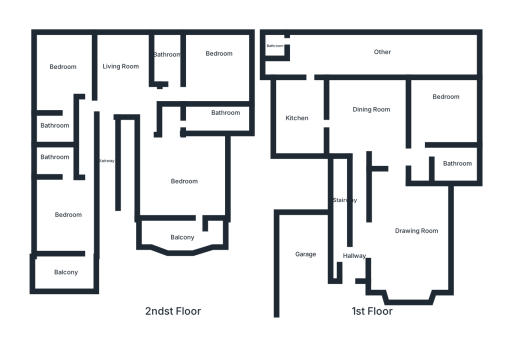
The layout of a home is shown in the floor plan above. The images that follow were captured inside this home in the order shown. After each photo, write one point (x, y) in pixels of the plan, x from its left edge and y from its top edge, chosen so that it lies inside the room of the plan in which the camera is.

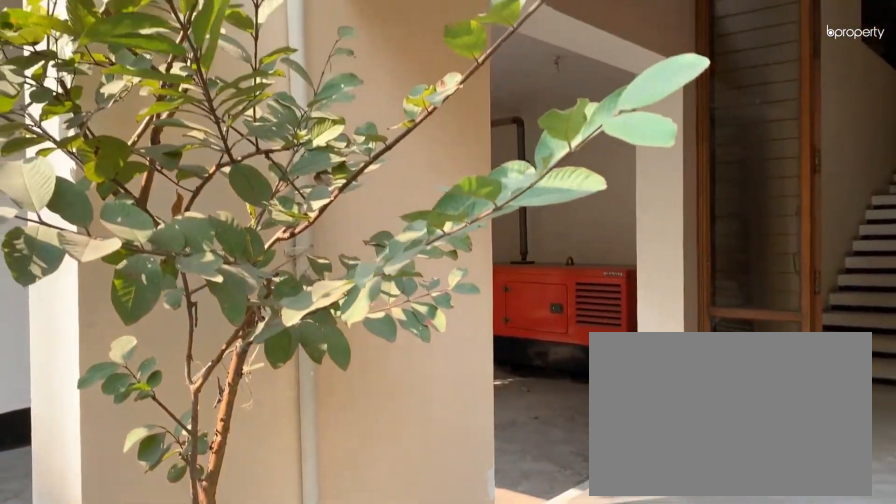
(345, 295)
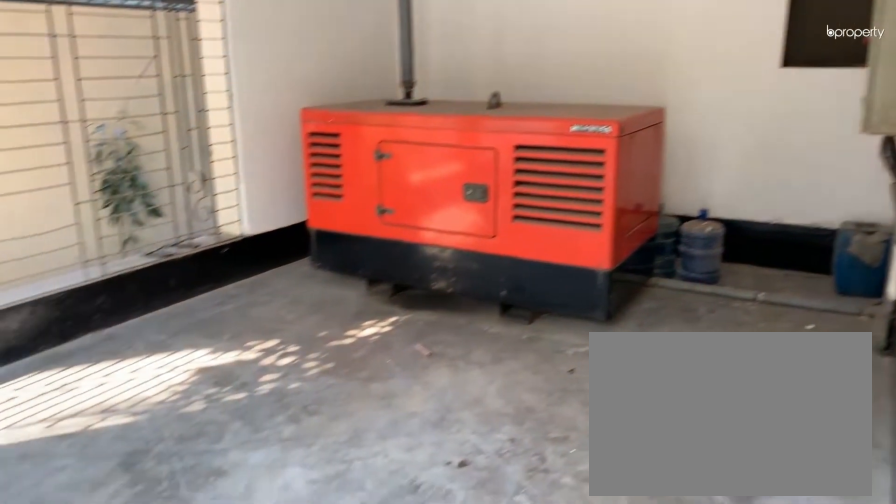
(305, 260)
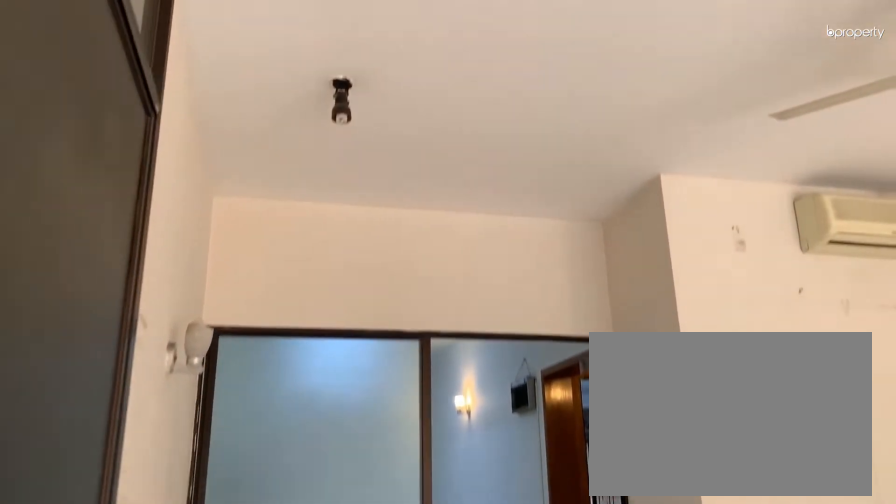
(411, 233)
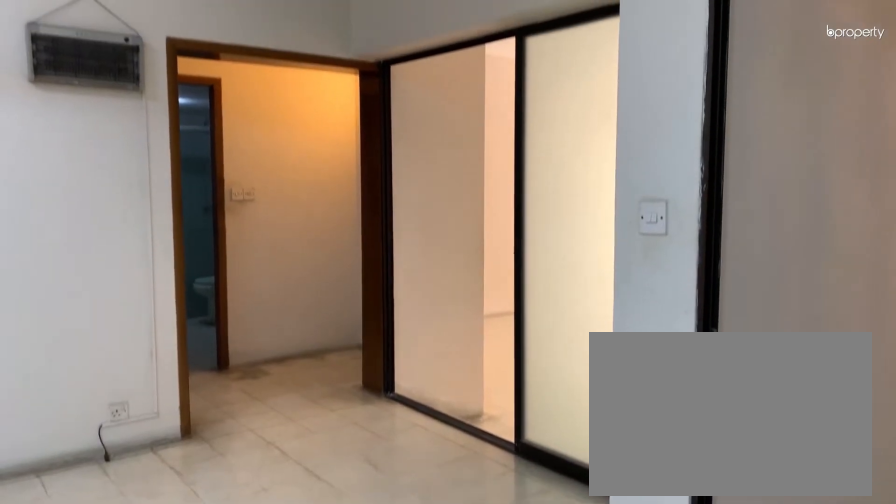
(373, 112)
